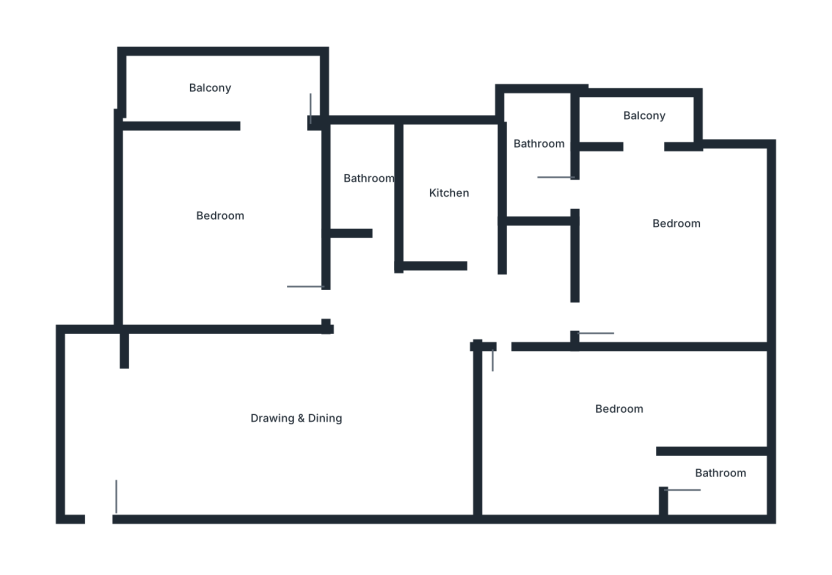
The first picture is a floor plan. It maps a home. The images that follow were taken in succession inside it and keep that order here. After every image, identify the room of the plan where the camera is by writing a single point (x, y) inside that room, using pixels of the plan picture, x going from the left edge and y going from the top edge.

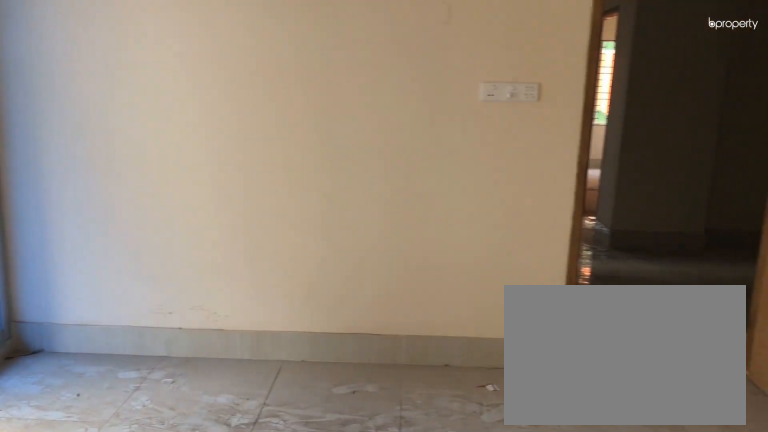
(225, 223)
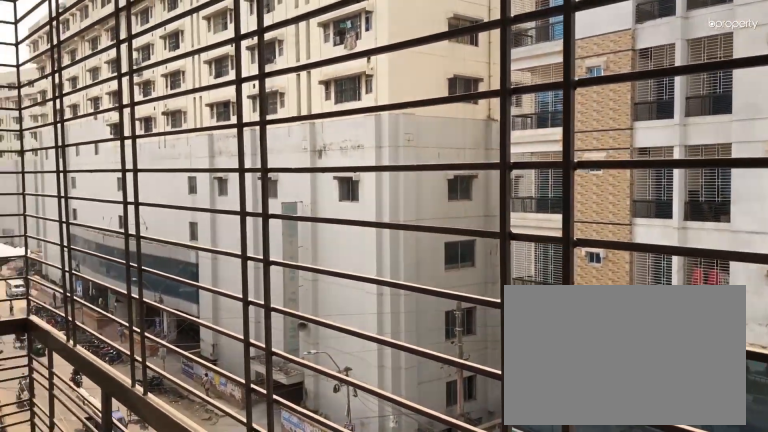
(221, 89)
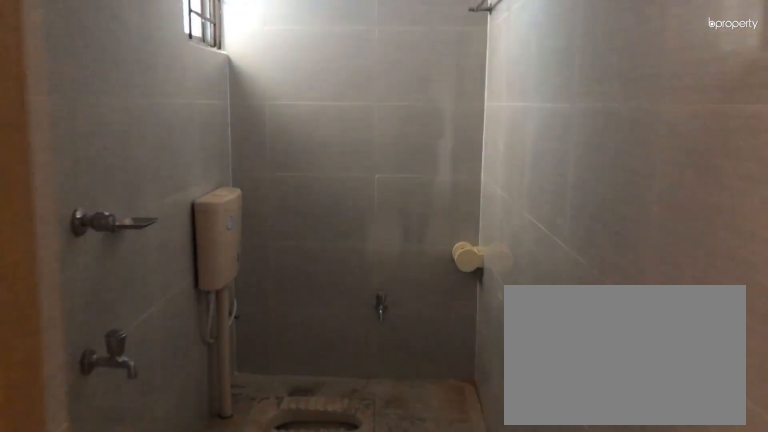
(371, 228)
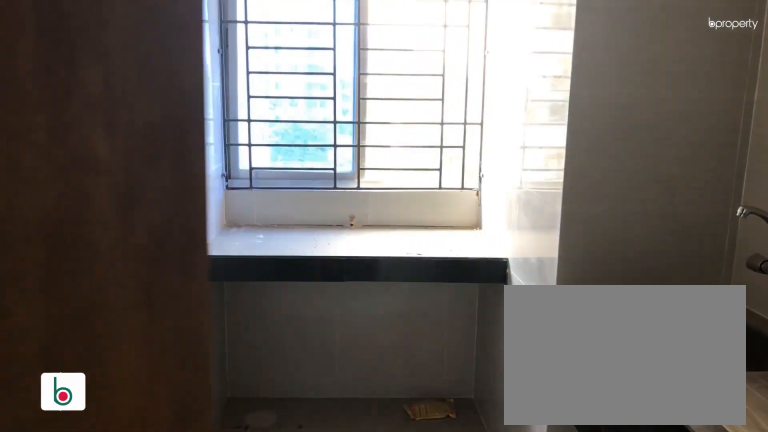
(463, 211)
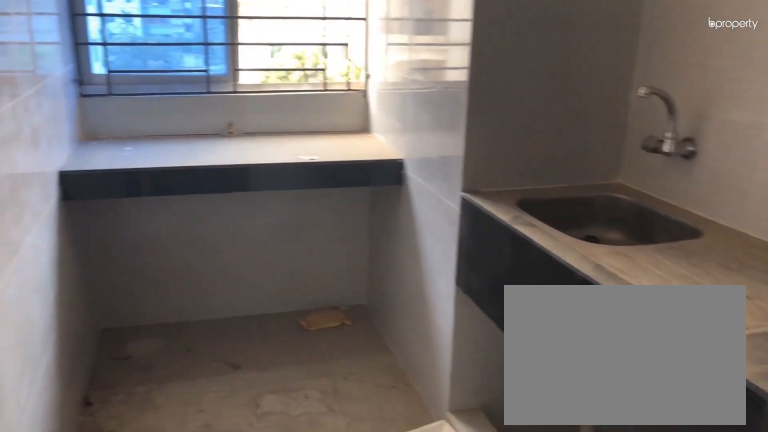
(463, 211)
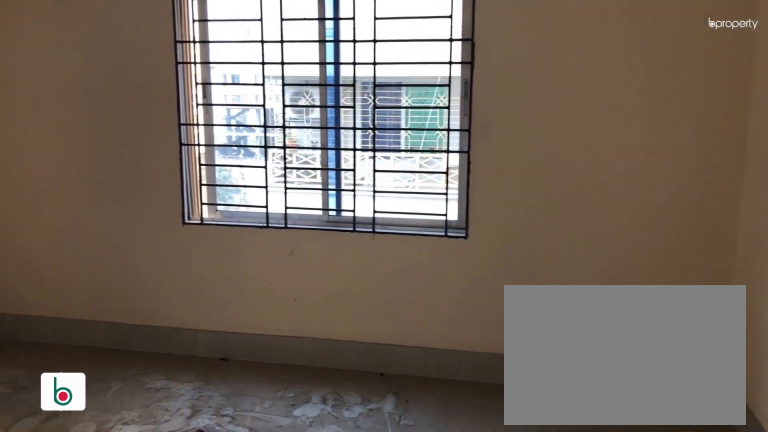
(675, 241)
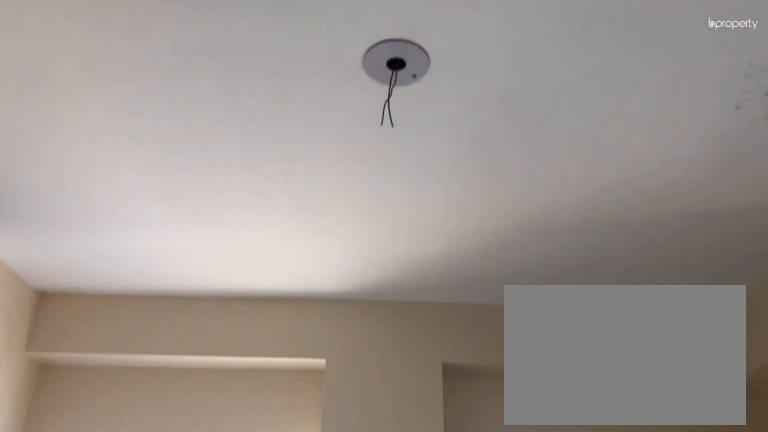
(675, 241)
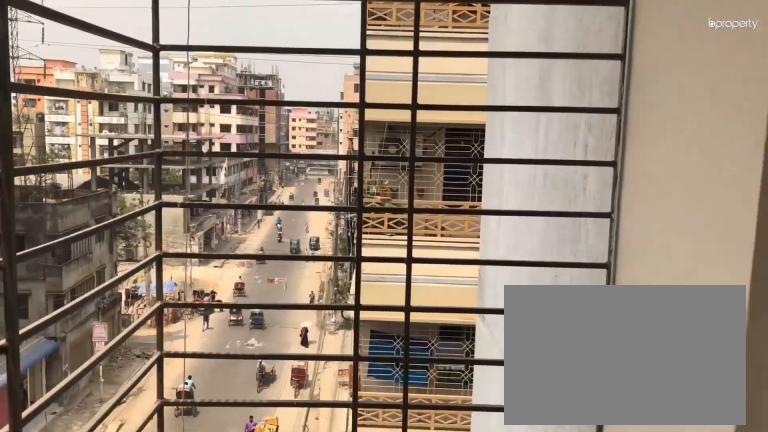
(638, 118)
